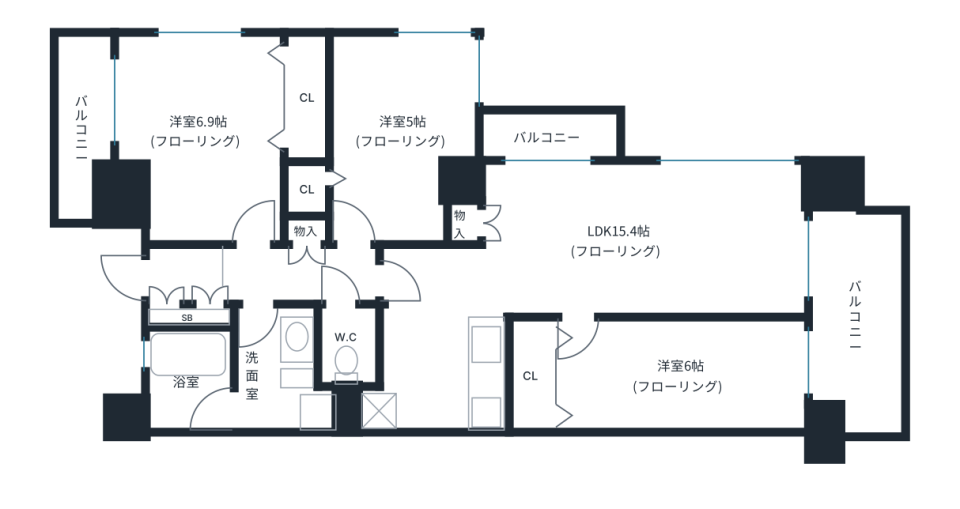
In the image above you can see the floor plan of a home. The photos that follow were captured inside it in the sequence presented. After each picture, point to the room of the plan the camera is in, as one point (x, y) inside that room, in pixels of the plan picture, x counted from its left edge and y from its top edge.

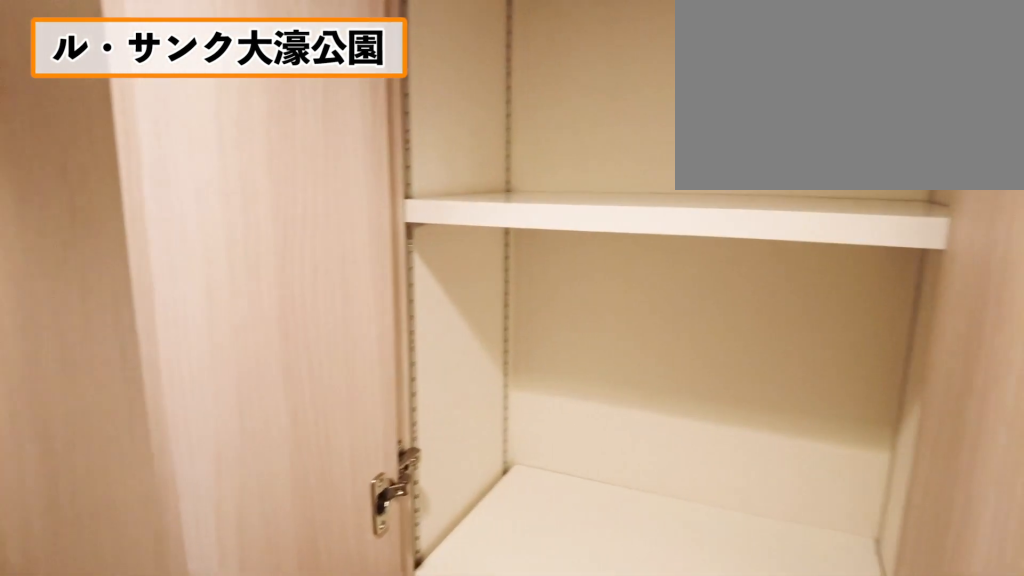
(305, 269)
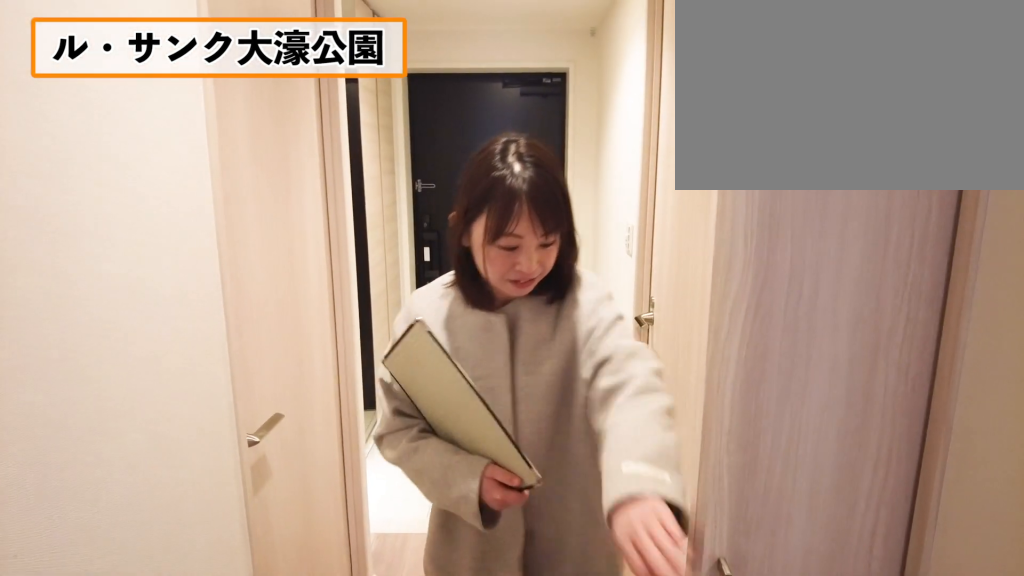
(306, 269)
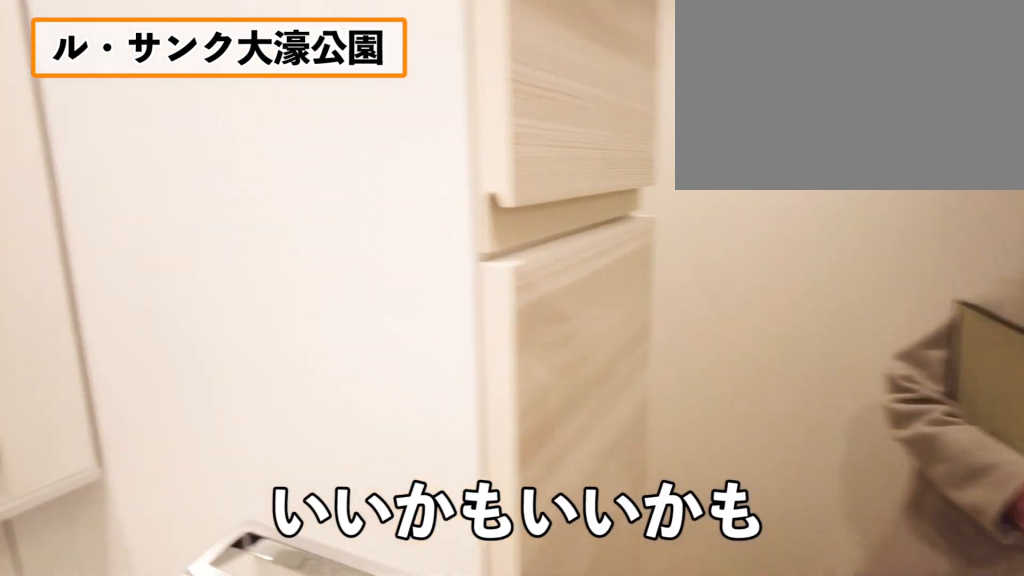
(266, 353)
